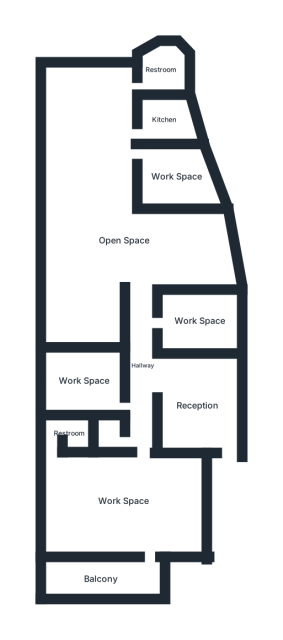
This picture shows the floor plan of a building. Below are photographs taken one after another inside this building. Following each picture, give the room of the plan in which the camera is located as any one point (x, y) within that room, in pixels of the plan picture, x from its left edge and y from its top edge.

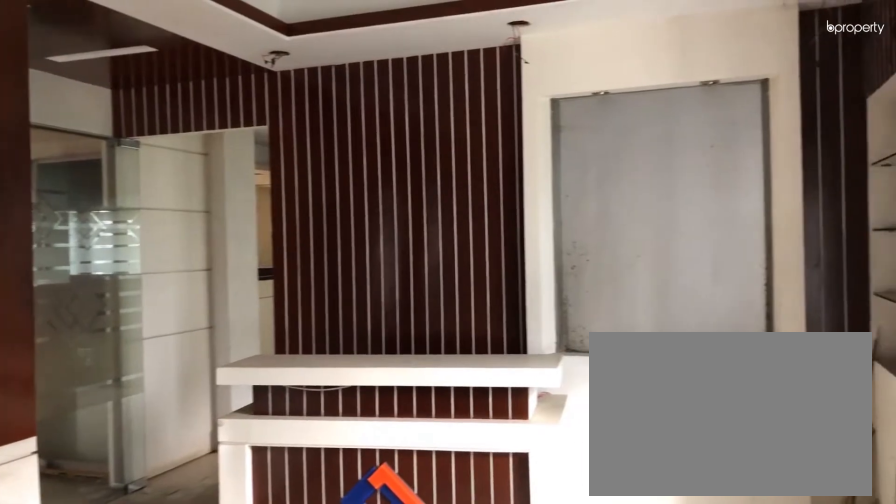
(197, 404)
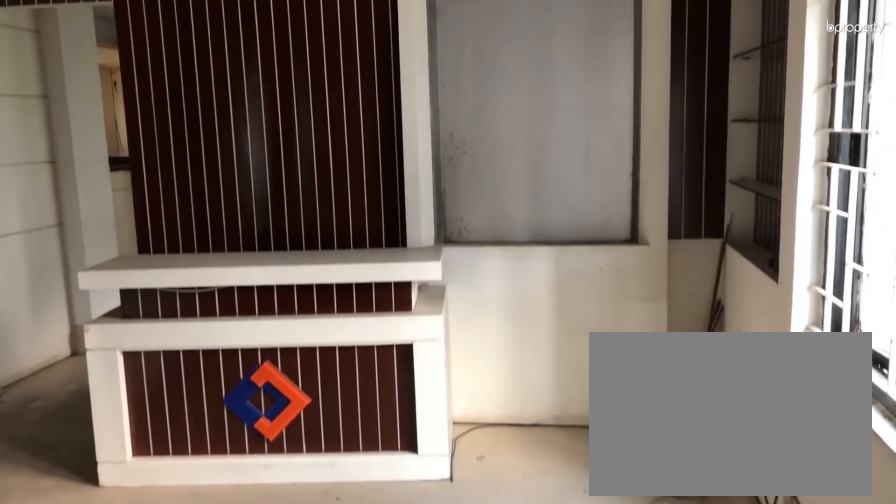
(197, 404)
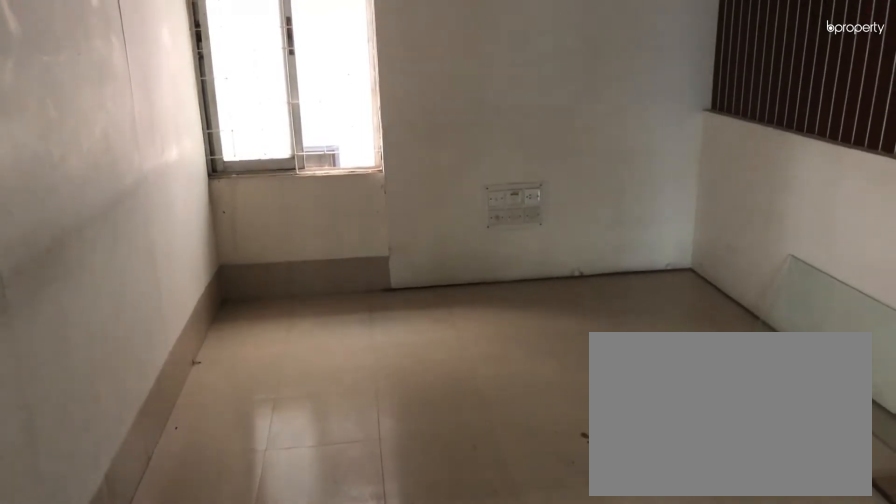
(85, 383)
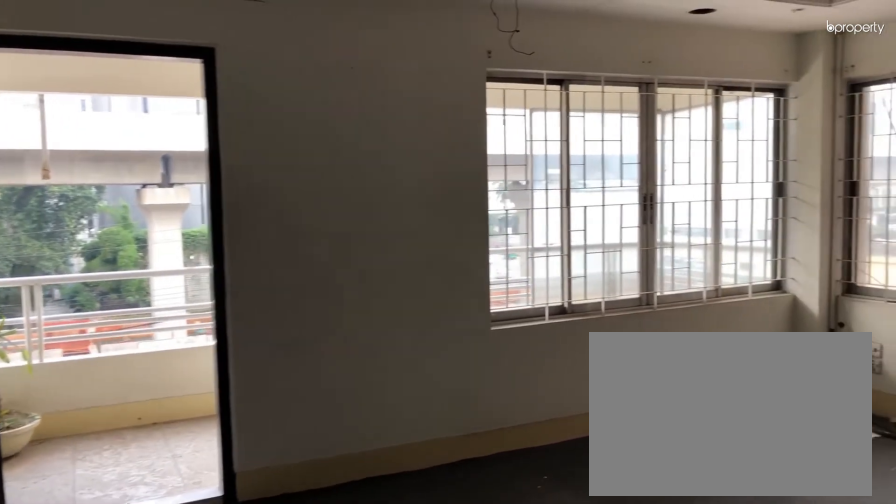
(123, 502)
